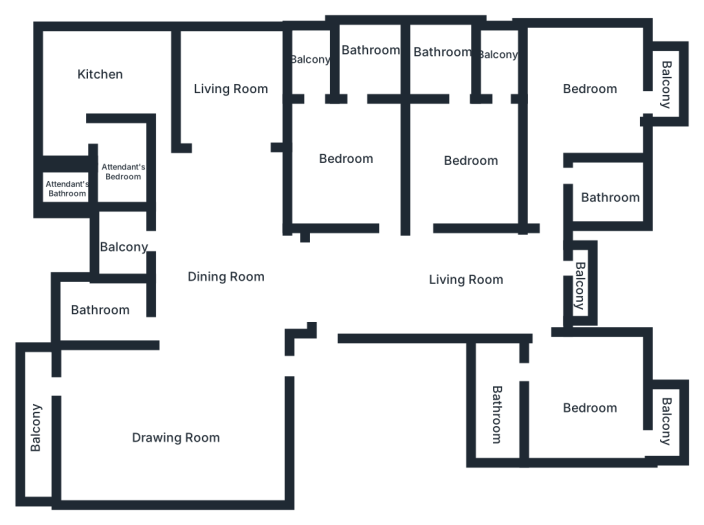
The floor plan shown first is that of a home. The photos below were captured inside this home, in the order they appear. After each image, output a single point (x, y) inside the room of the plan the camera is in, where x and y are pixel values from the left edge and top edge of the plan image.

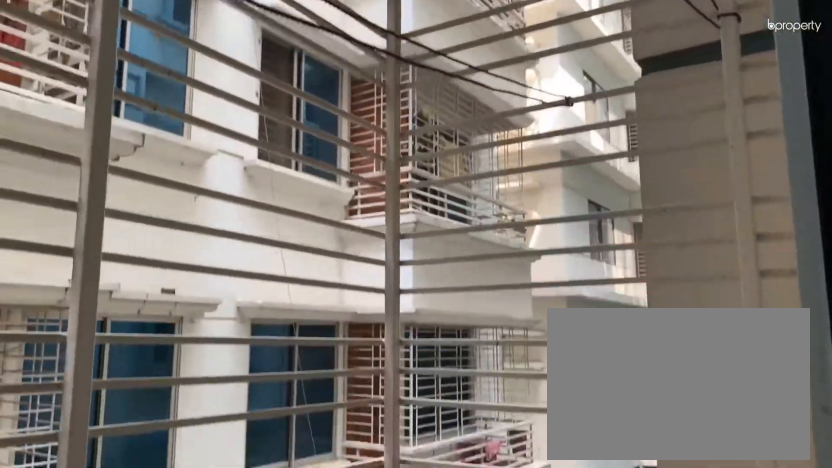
(33, 430)
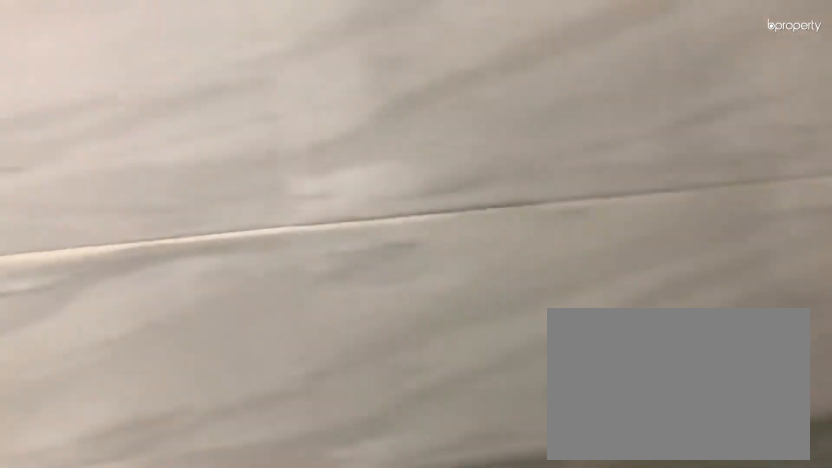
(110, 313)
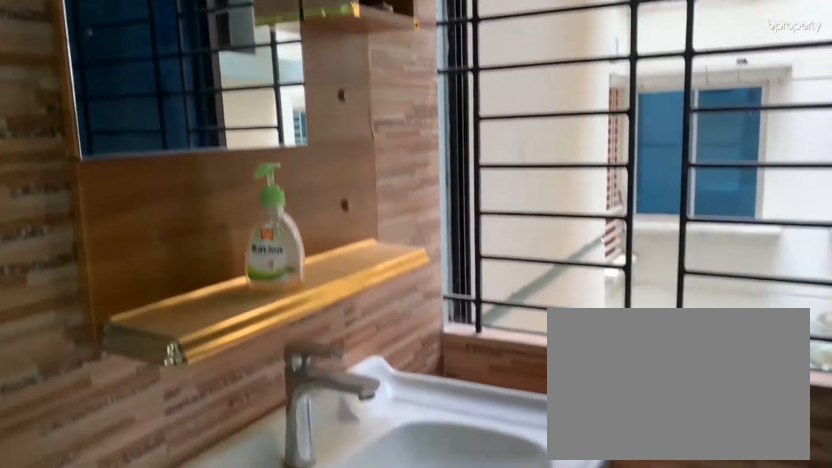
(119, 245)
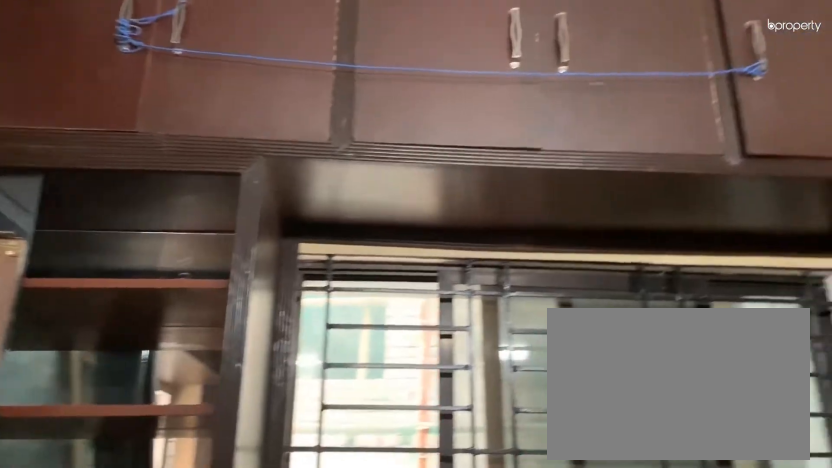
(96, 69)
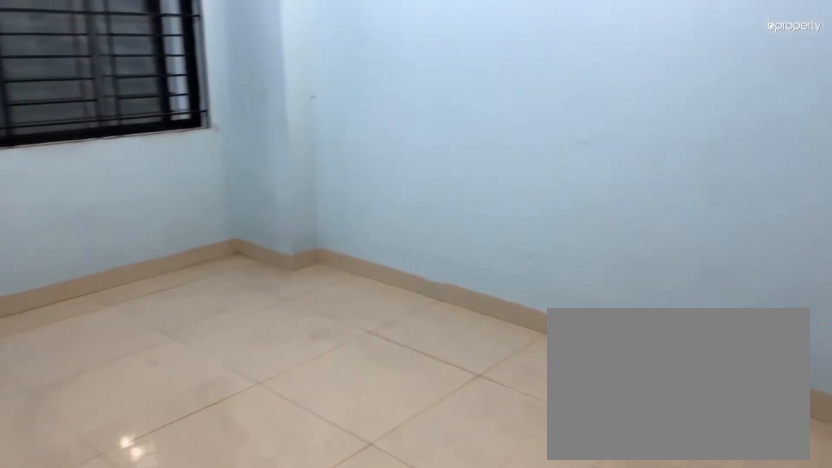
(224, 75)
